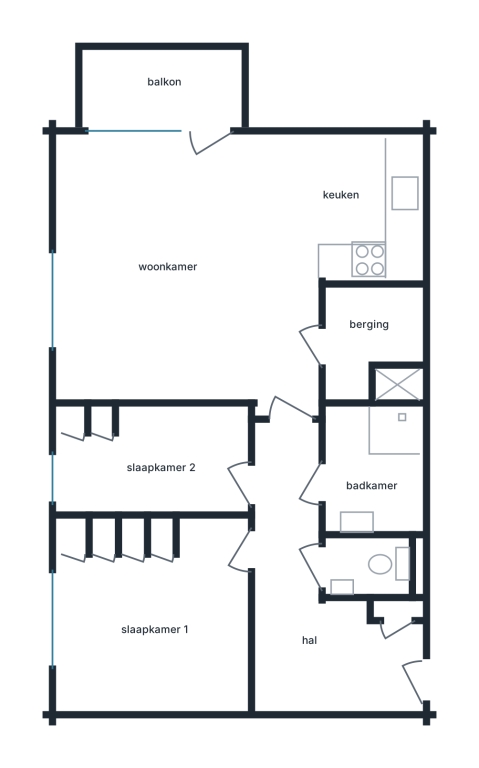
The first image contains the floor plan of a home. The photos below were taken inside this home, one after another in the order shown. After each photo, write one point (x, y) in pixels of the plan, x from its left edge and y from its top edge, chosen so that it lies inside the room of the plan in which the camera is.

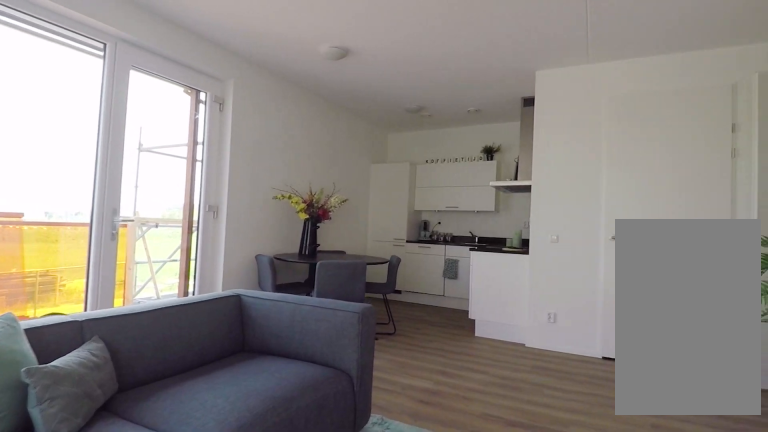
(221, 267)
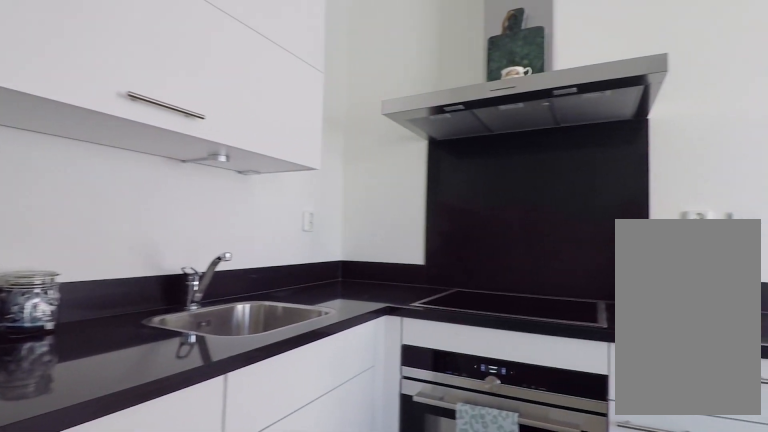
(221, 267)
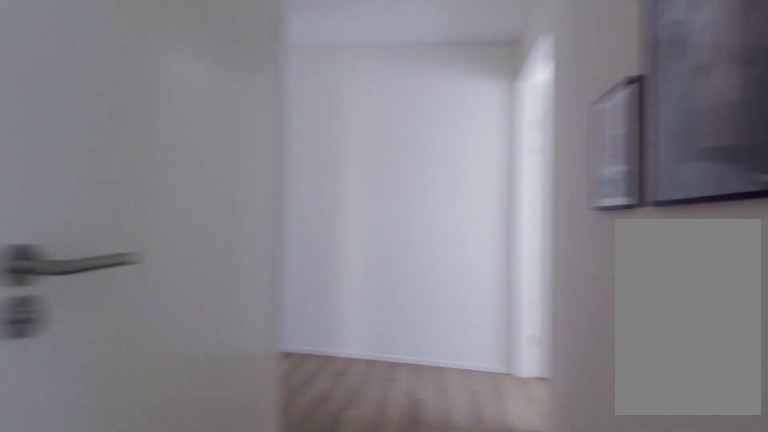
(314, 598)
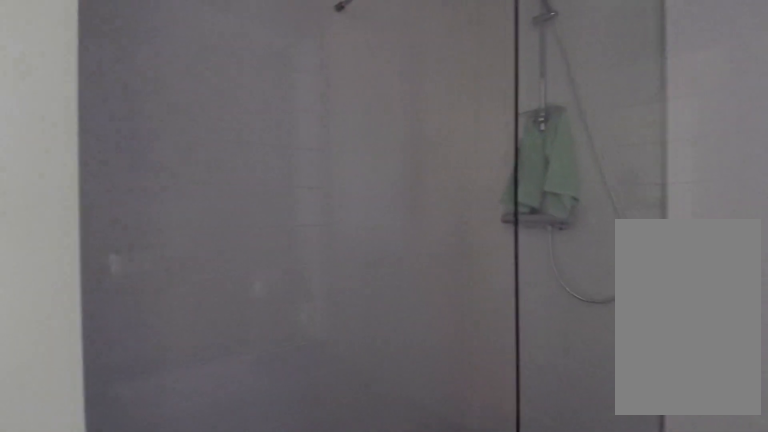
(372, 469)
